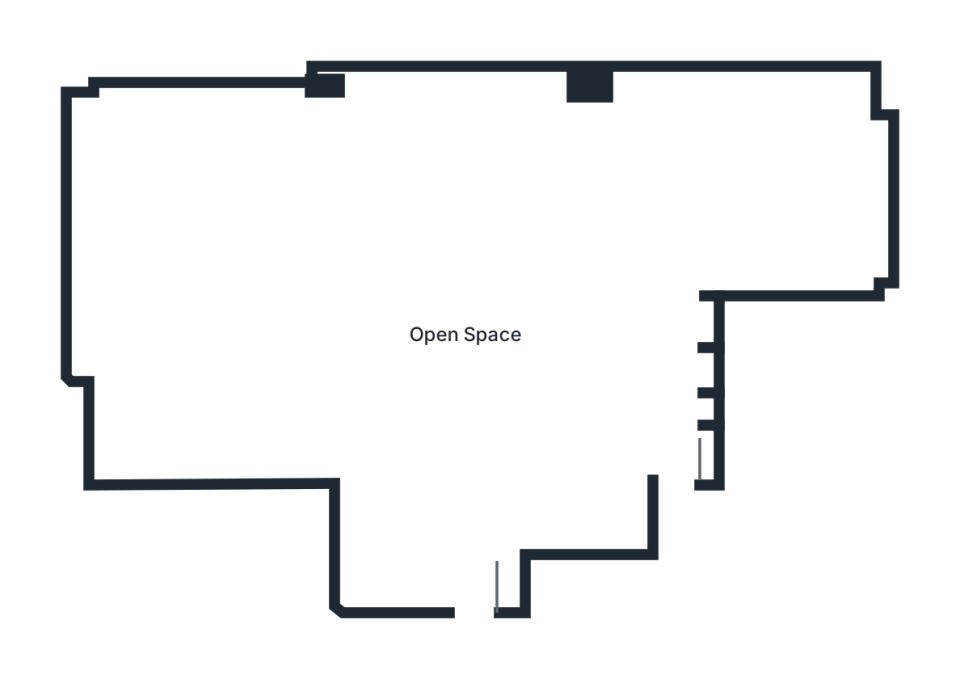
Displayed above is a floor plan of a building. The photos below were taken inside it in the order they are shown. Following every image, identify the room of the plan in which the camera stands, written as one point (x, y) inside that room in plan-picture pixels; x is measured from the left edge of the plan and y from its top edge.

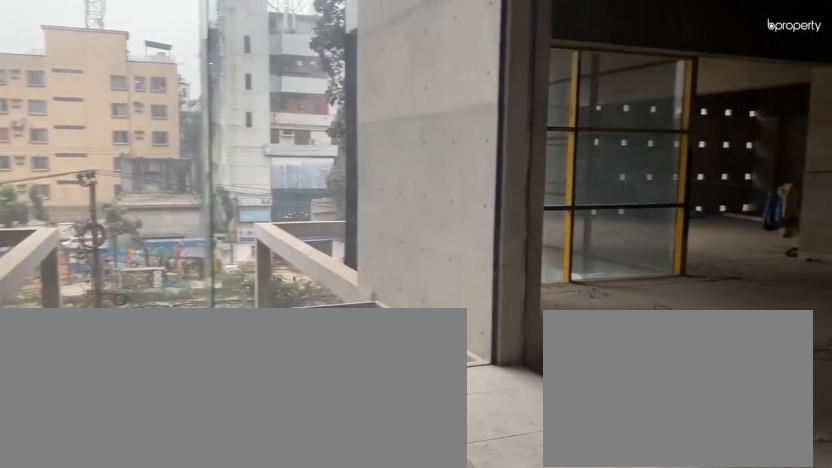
(479, 577)
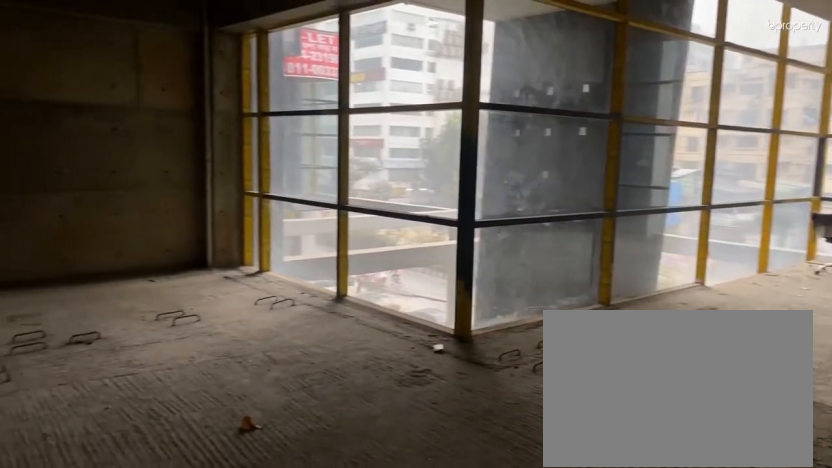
(479, 360)
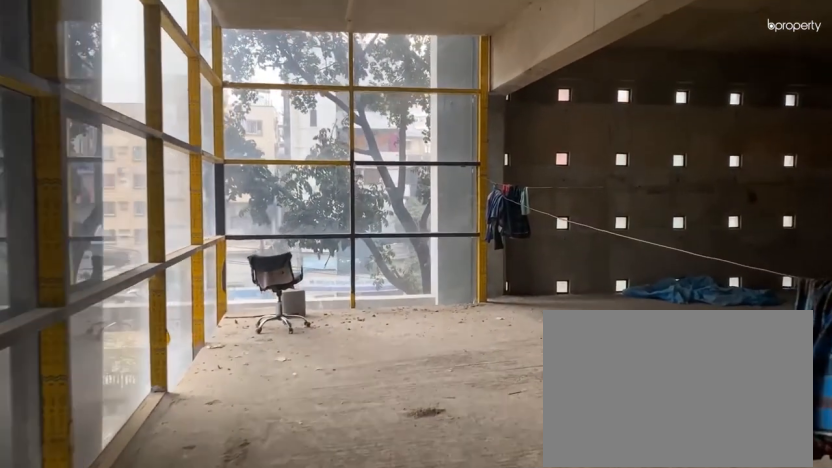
(277, 435)
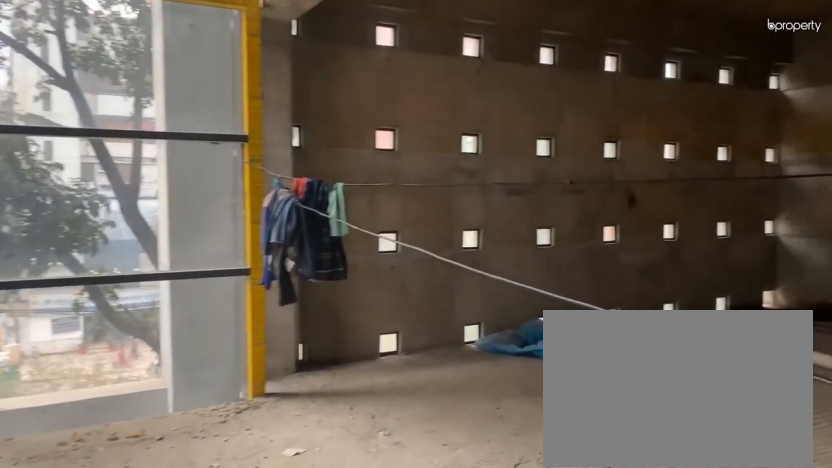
(147, 244)
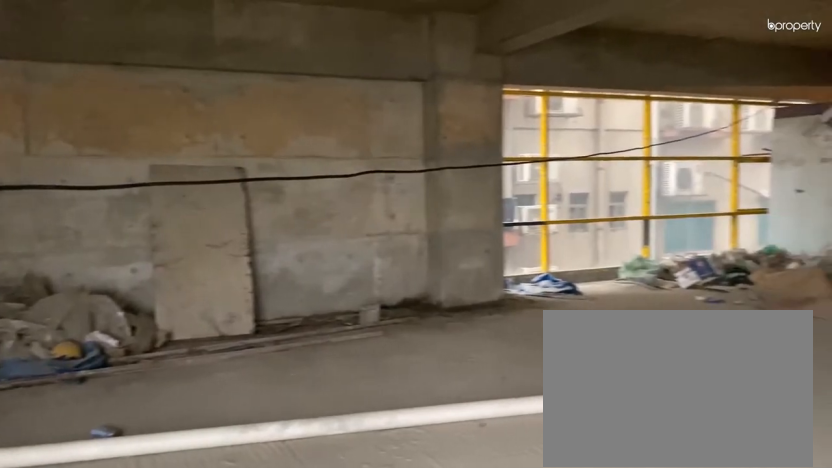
(147, 244)
